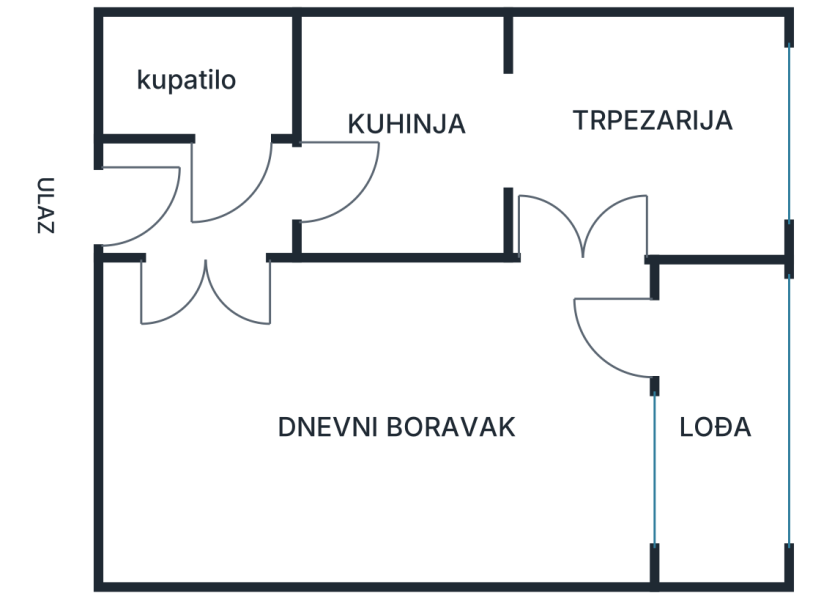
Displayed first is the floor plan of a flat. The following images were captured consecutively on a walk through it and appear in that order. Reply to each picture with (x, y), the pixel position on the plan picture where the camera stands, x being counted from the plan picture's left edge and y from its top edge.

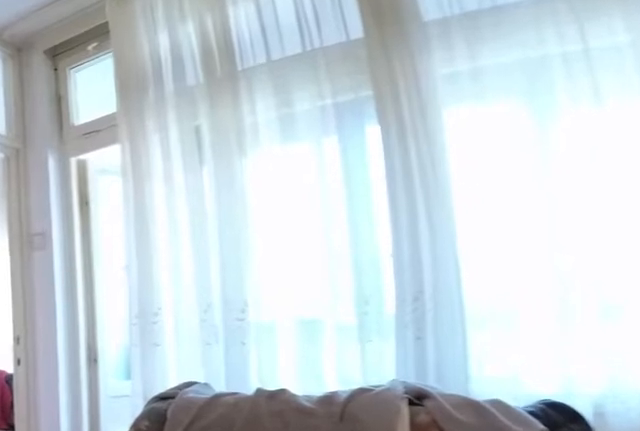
(473, 413)
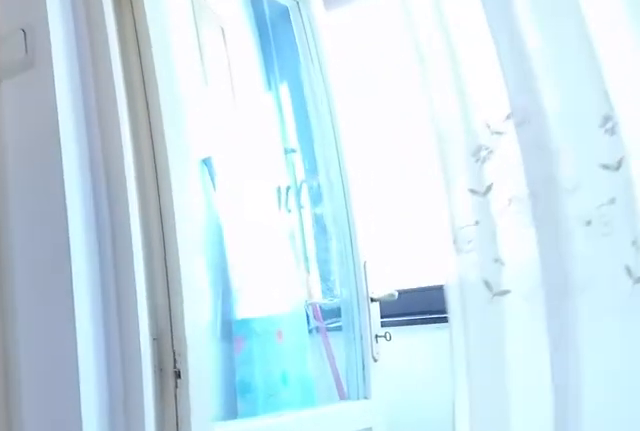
(573, 356)
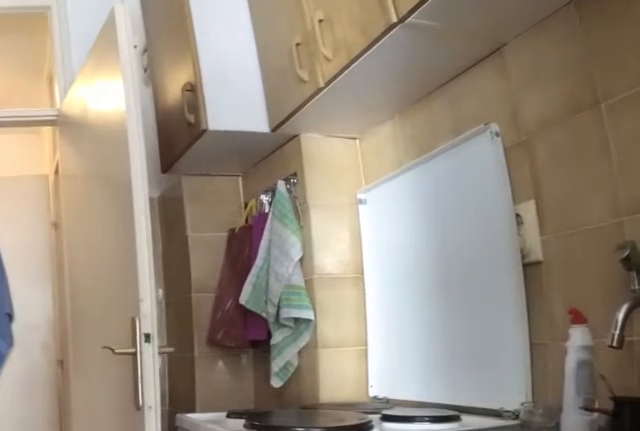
(525, 137)
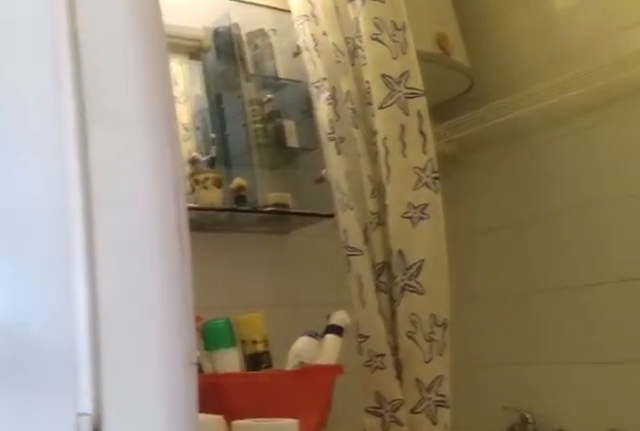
(250, 173)
